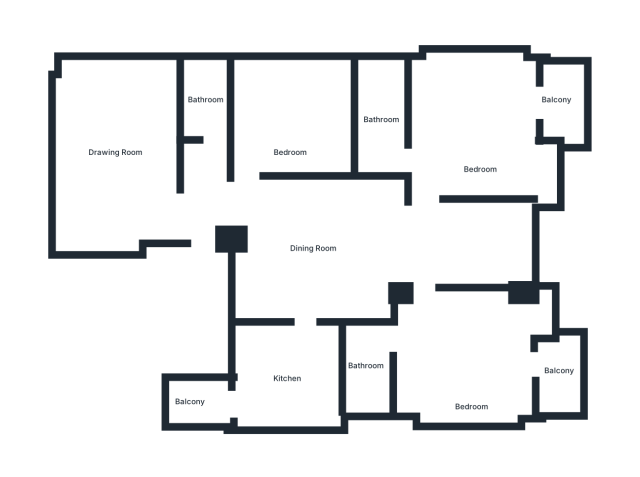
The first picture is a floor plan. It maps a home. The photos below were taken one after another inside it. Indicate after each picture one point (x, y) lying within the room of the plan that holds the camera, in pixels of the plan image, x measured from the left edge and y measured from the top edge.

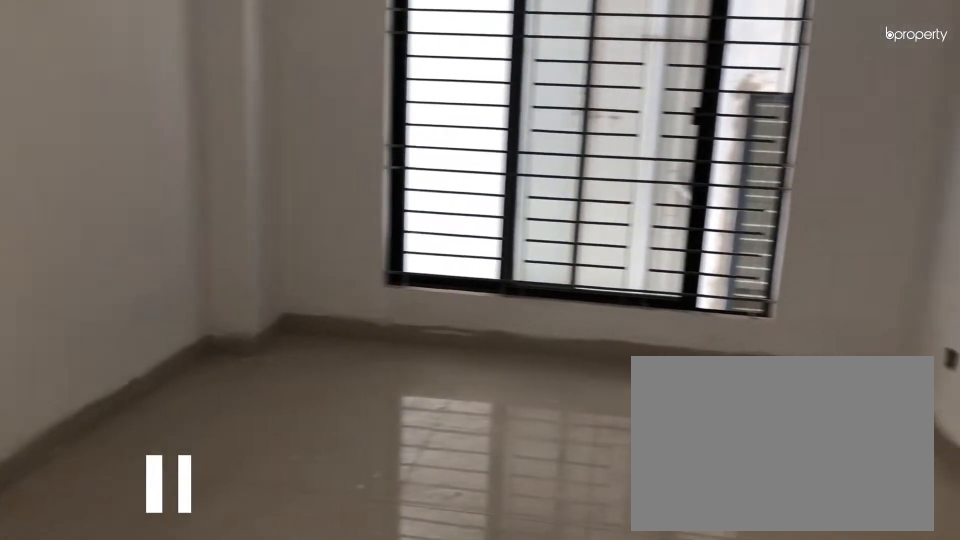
(112, 161)
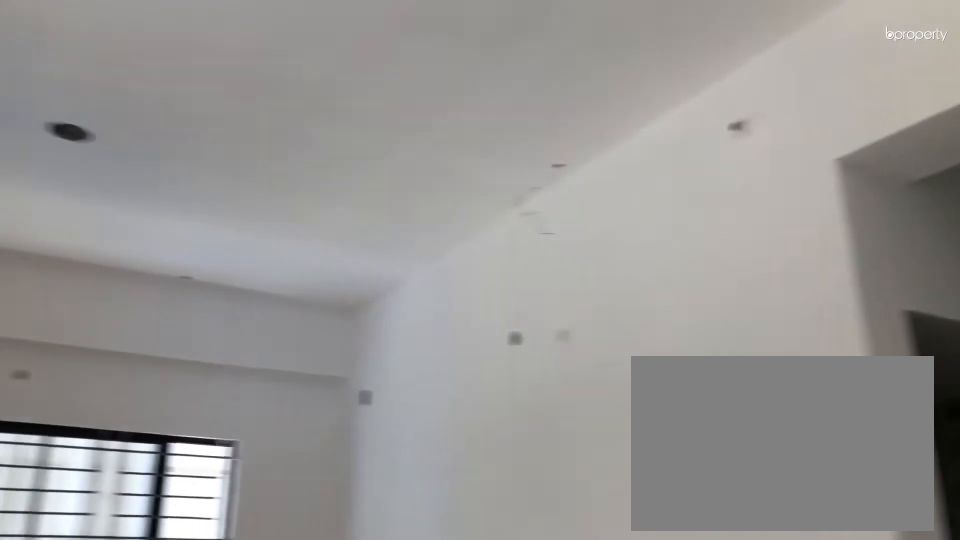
(112, 161)
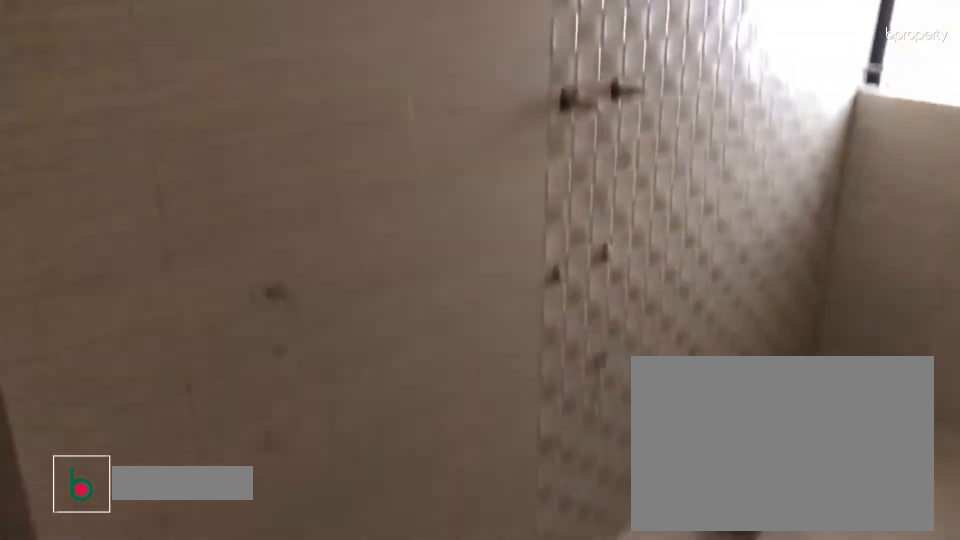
(203, 98)
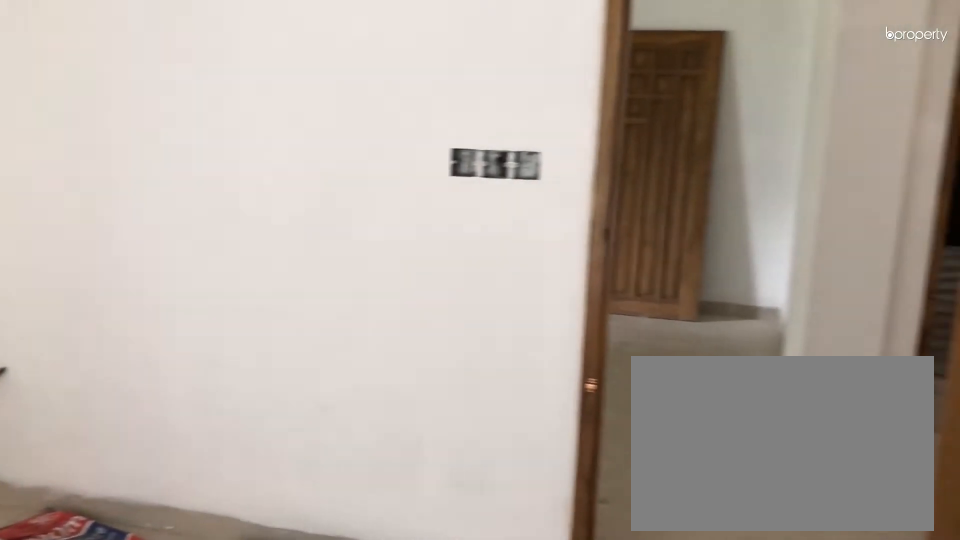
(285, 126)
